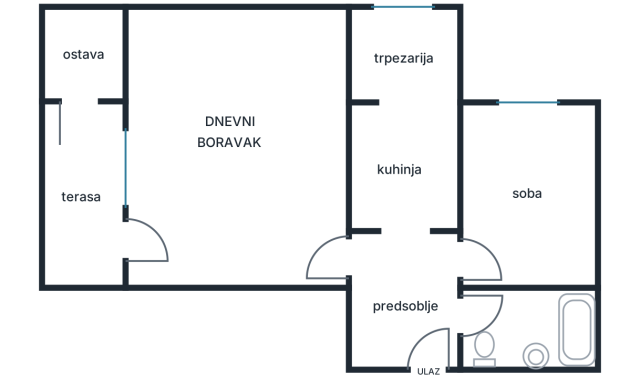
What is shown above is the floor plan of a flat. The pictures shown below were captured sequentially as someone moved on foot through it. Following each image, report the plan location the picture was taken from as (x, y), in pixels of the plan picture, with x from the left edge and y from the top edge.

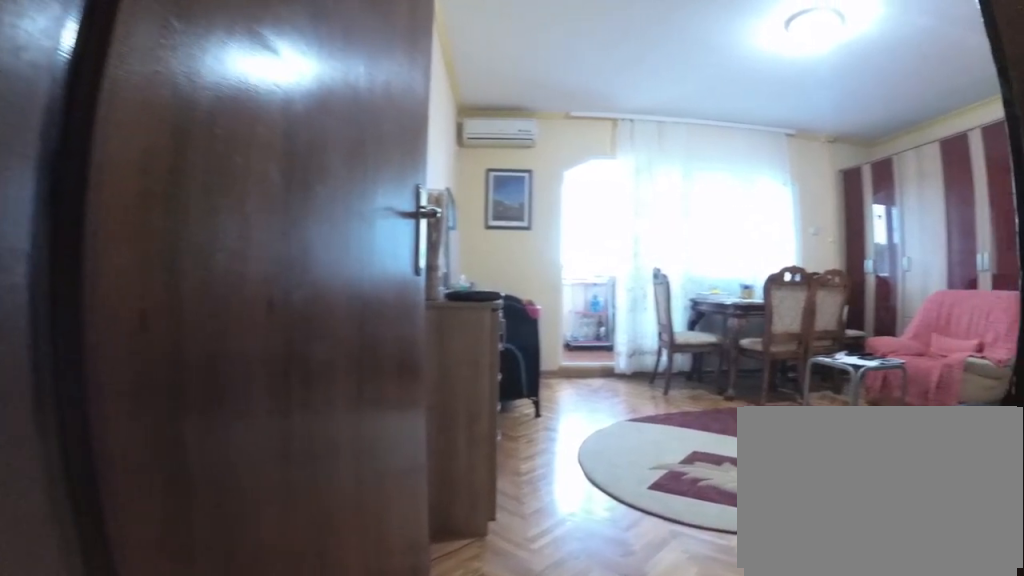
(382, 251)
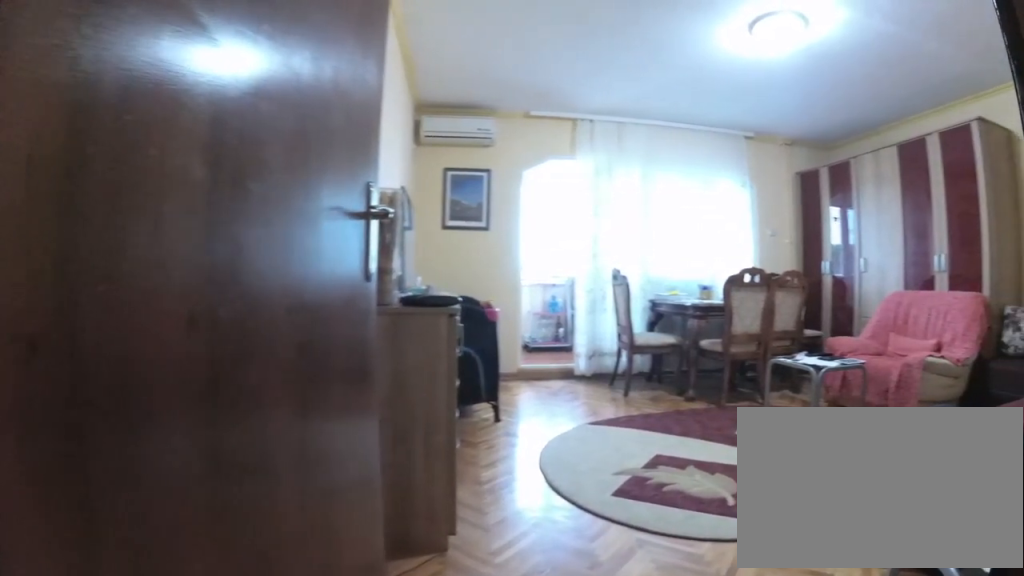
(379, 251)
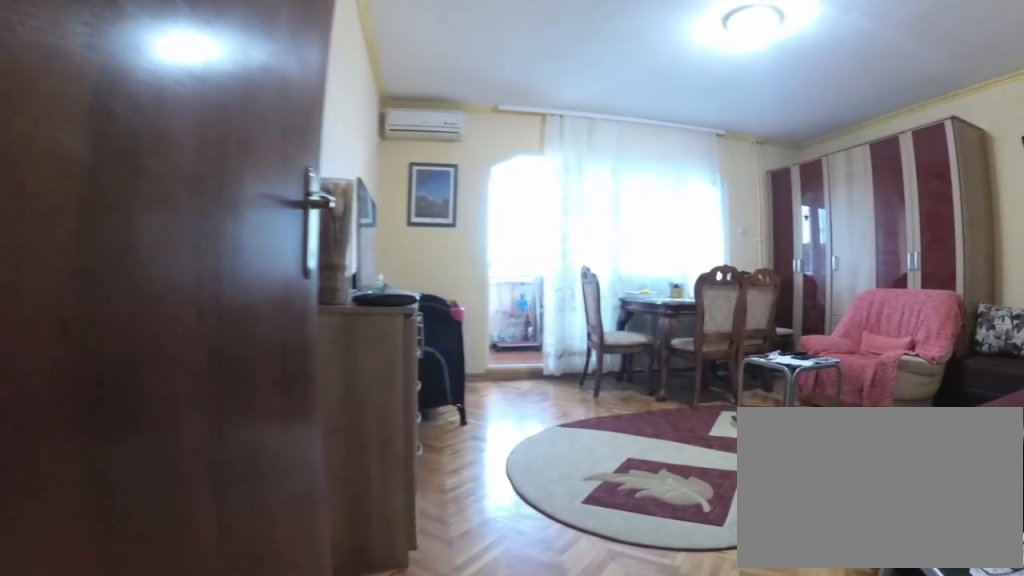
(377, 251)
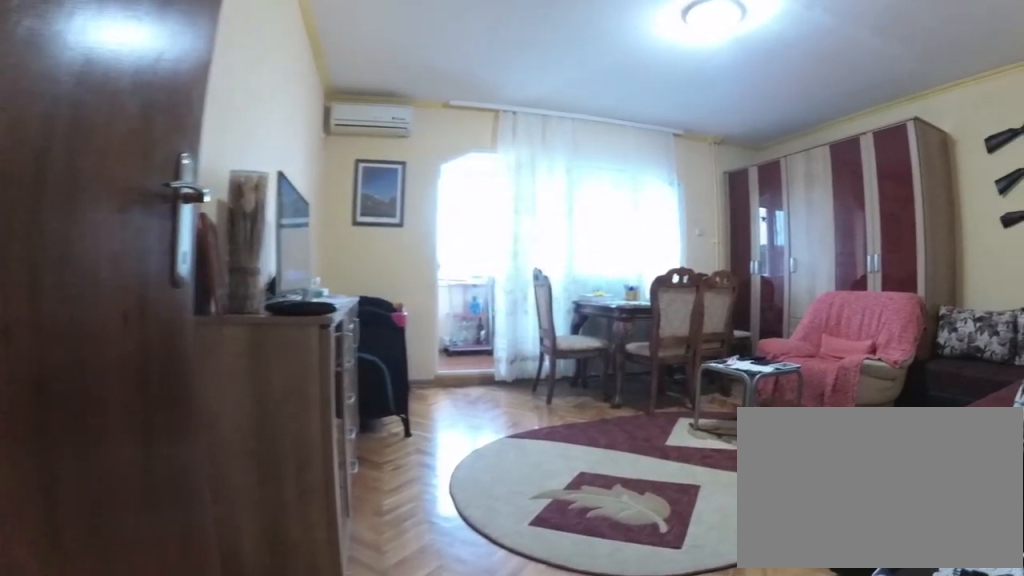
(372, 252)
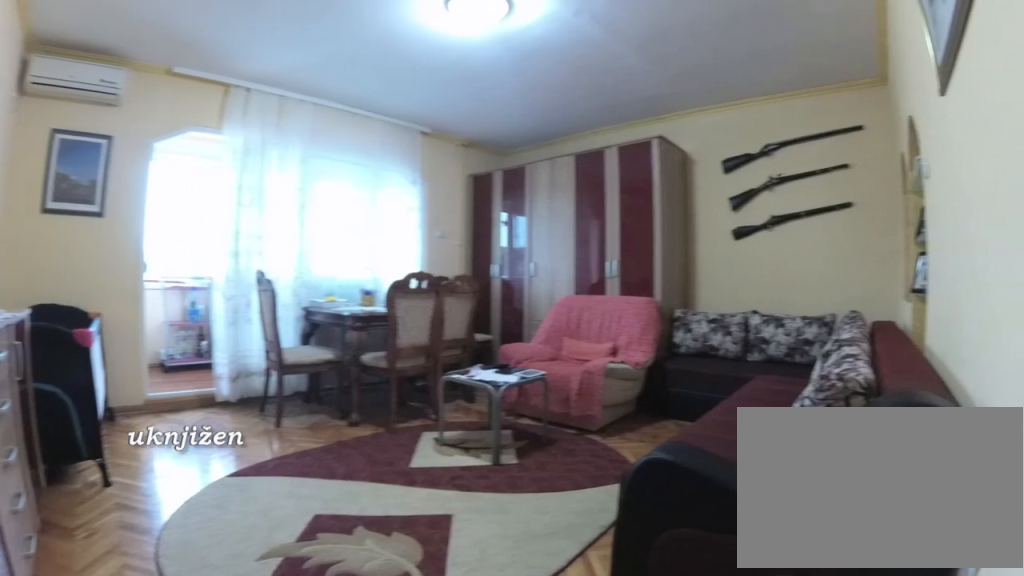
(357, 251)
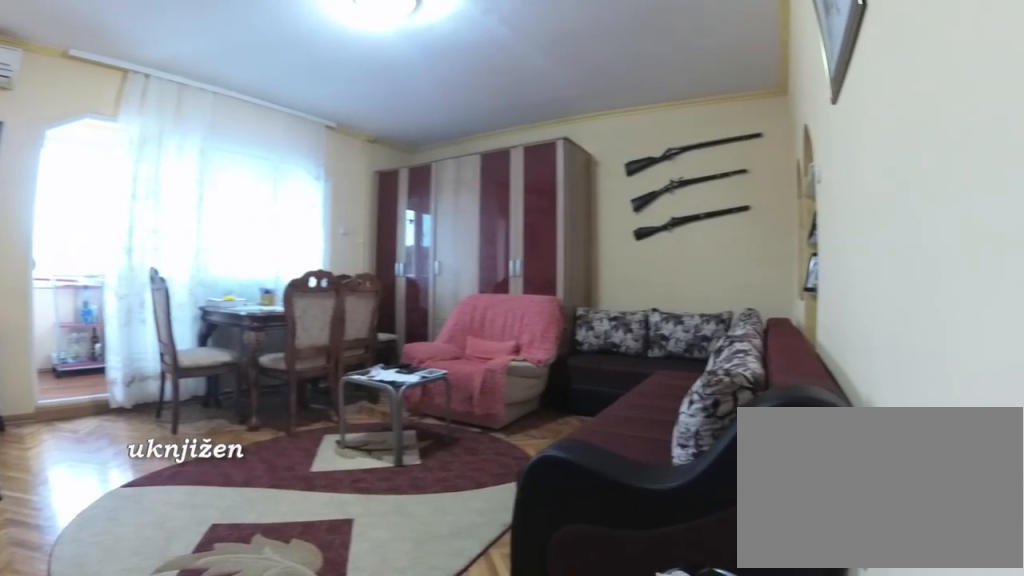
(350, 250)
